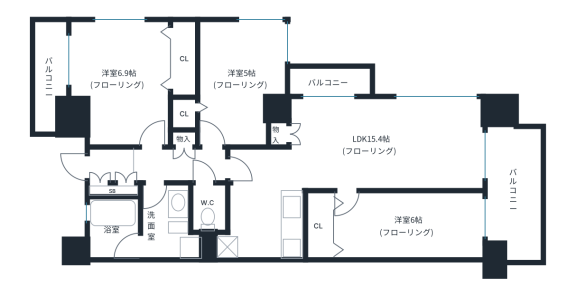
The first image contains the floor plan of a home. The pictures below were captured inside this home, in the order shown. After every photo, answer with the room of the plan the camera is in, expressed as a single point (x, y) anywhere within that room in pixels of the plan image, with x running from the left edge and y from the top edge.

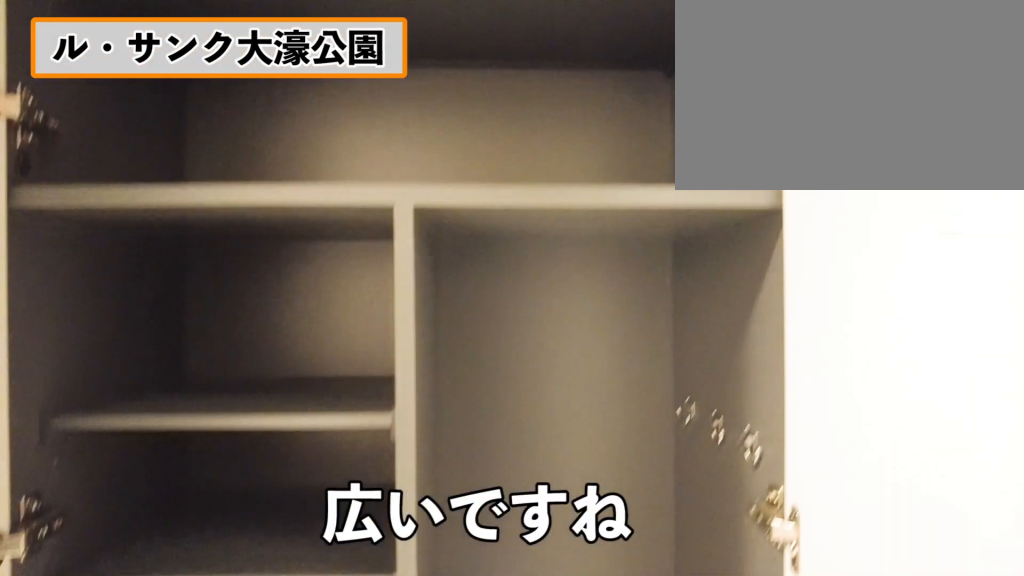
(104, 168)
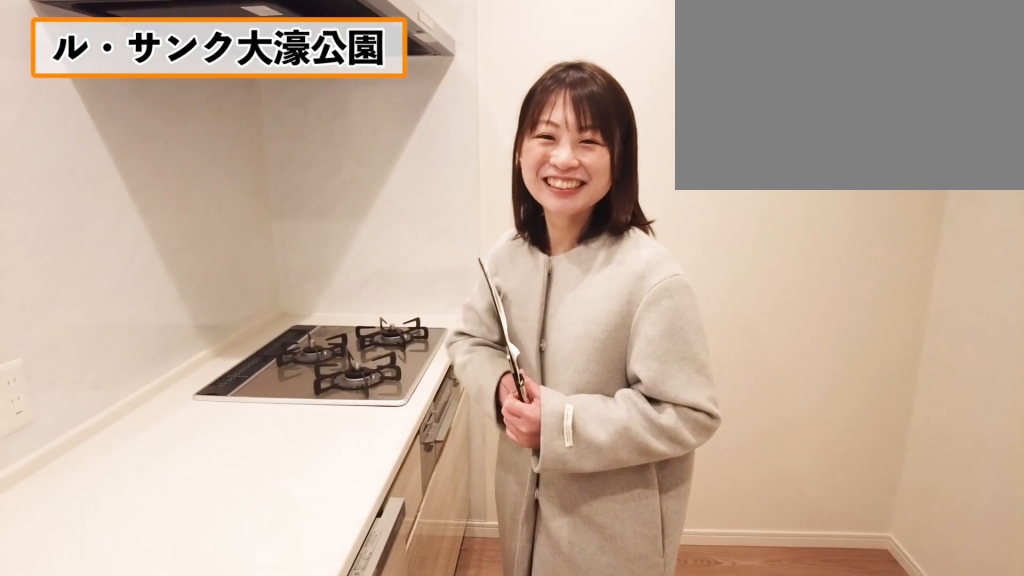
(262, 230)
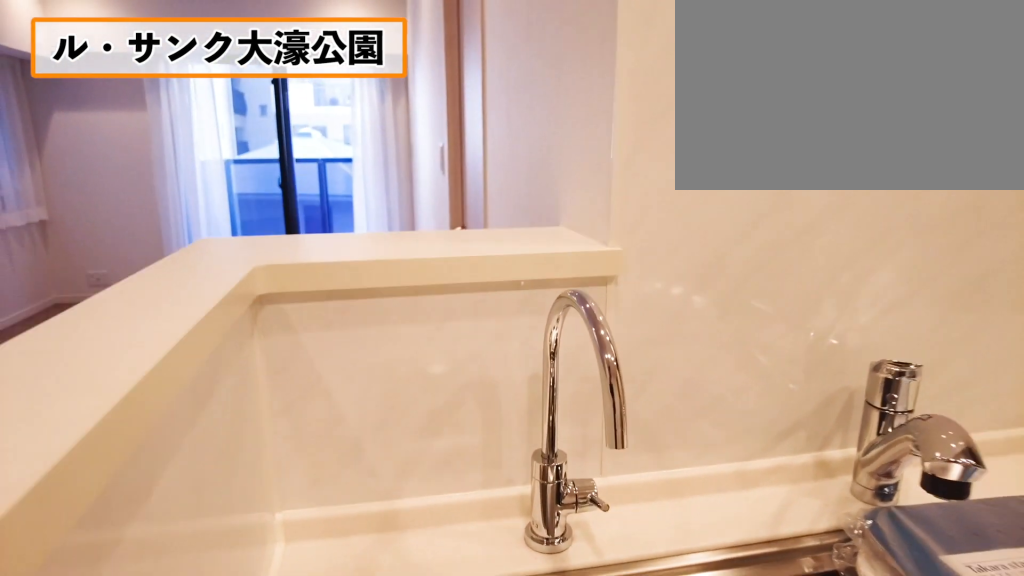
(262, 230)
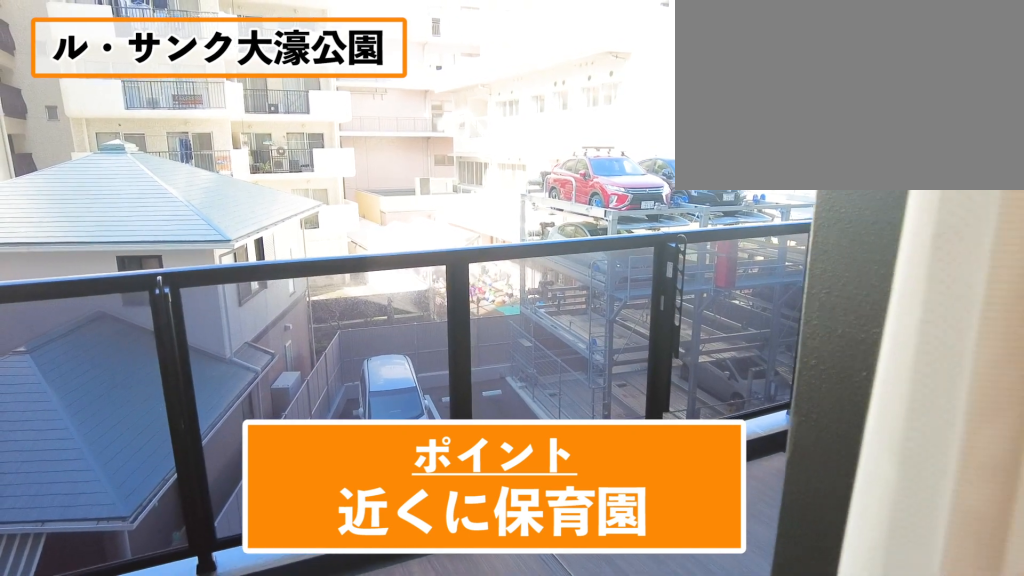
(333, 80)
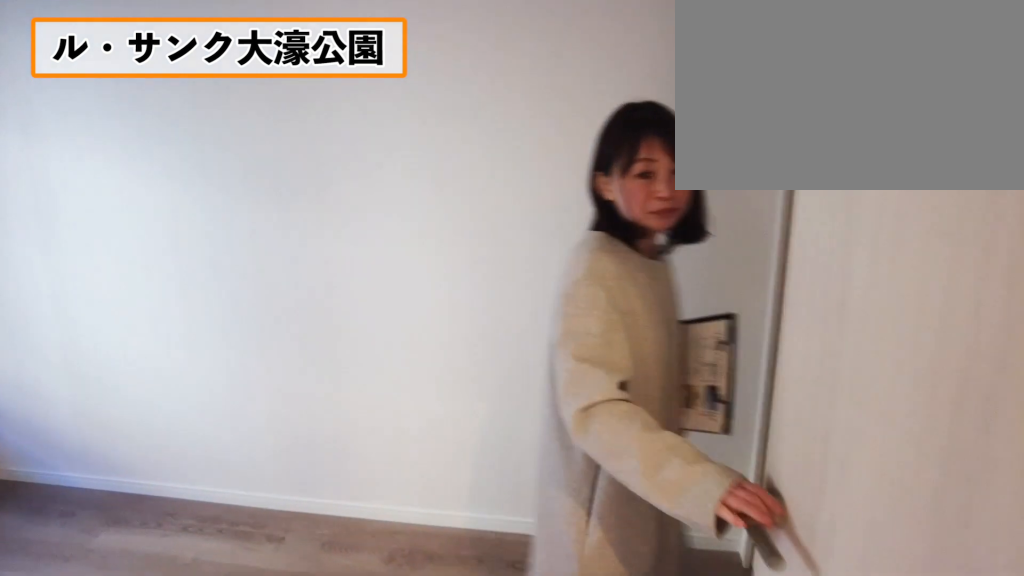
(409, 225)
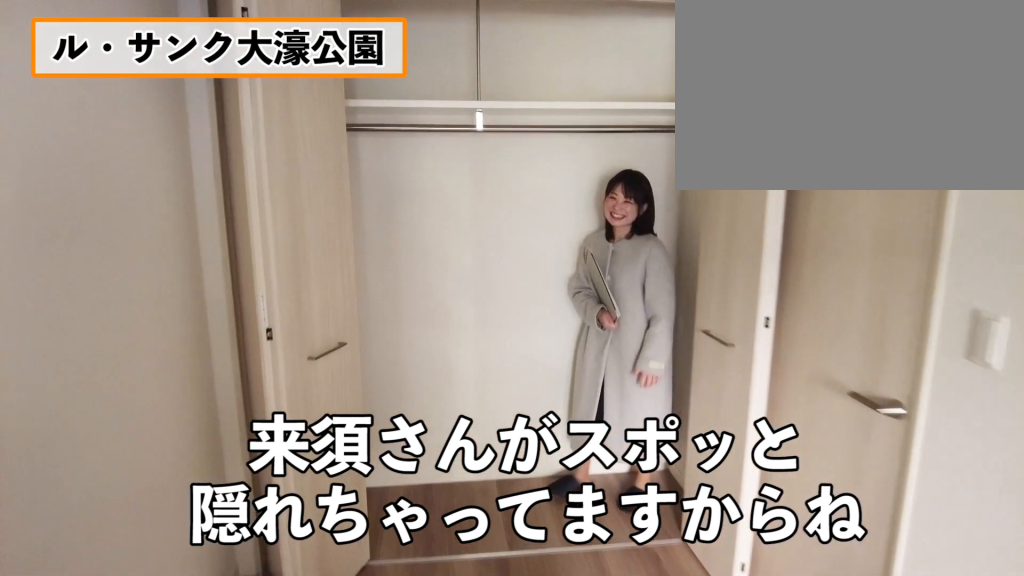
(409, 225)
